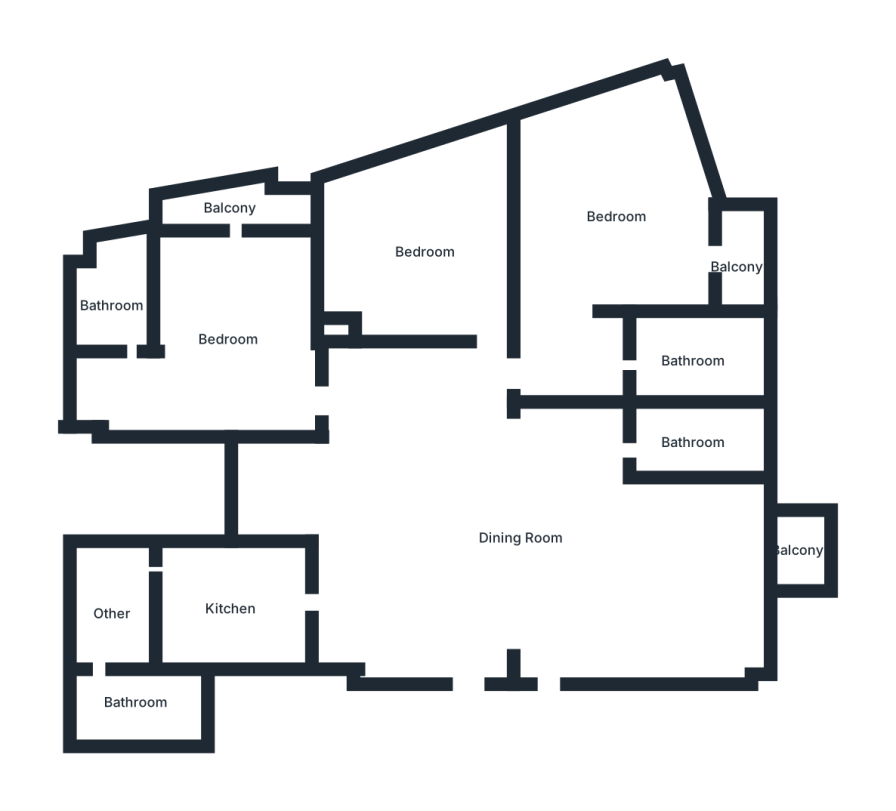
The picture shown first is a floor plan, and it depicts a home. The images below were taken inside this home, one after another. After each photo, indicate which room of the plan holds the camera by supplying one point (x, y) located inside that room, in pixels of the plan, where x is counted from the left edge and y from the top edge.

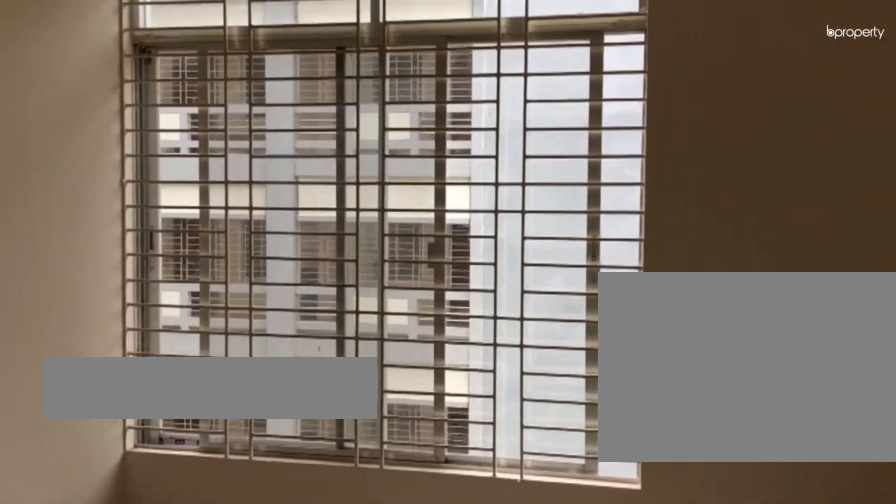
(424, 252)
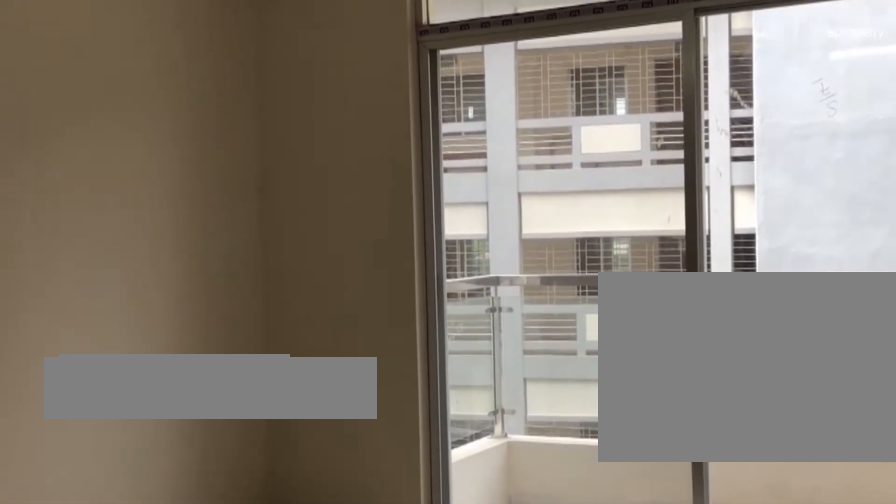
(227, 339)
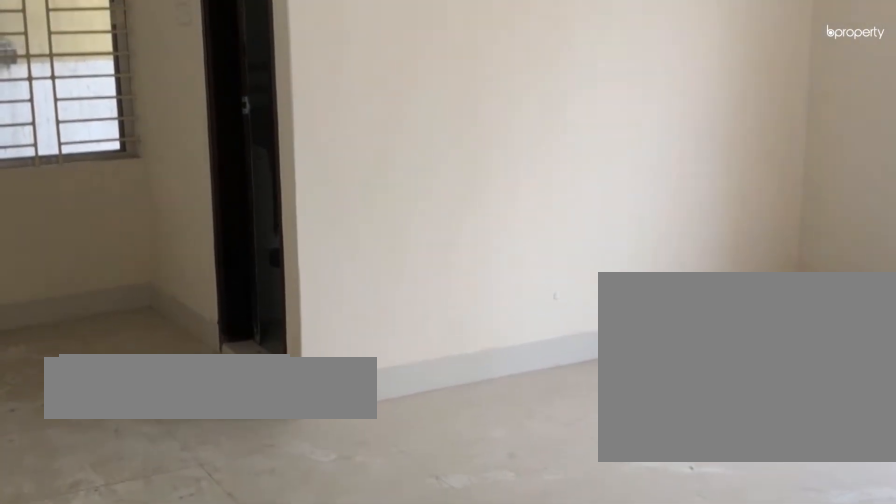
(227, 339)
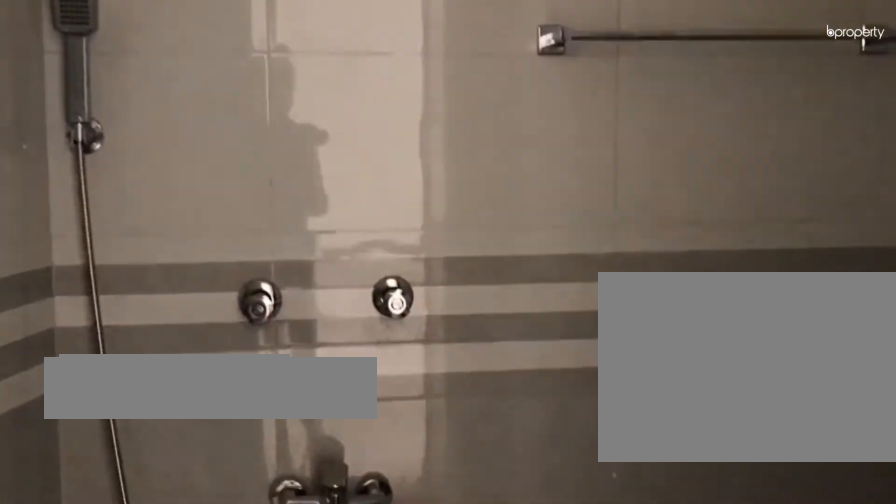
(113, 305)
